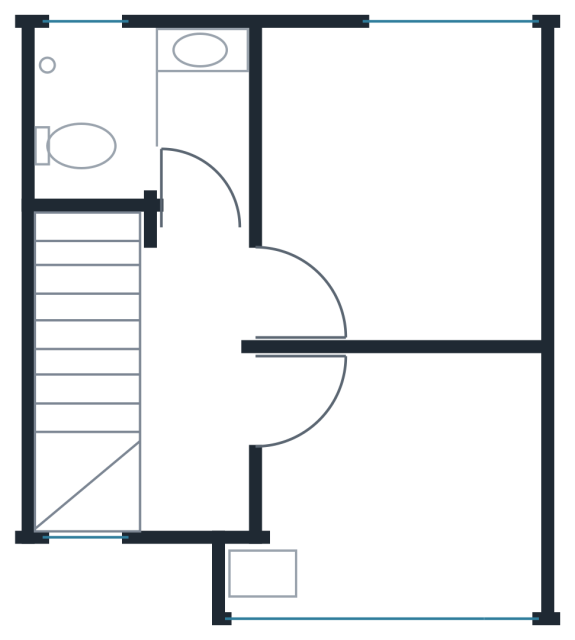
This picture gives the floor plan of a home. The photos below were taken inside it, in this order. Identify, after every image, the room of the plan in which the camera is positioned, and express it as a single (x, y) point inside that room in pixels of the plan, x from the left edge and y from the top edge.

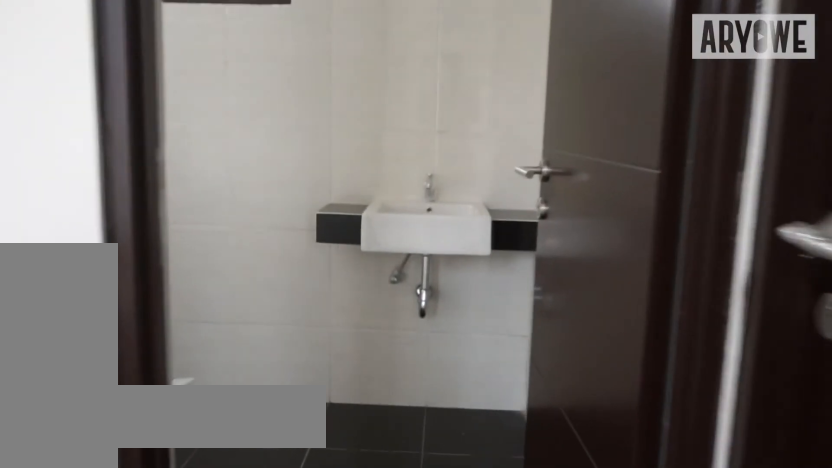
(148, 120)
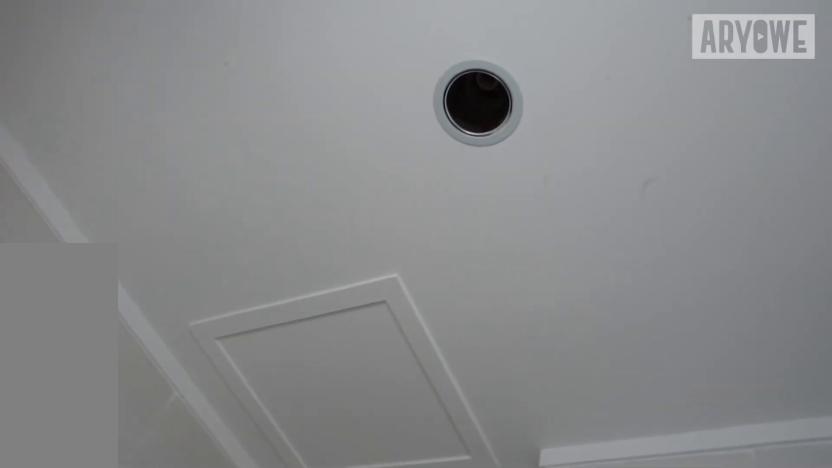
(148, 120)
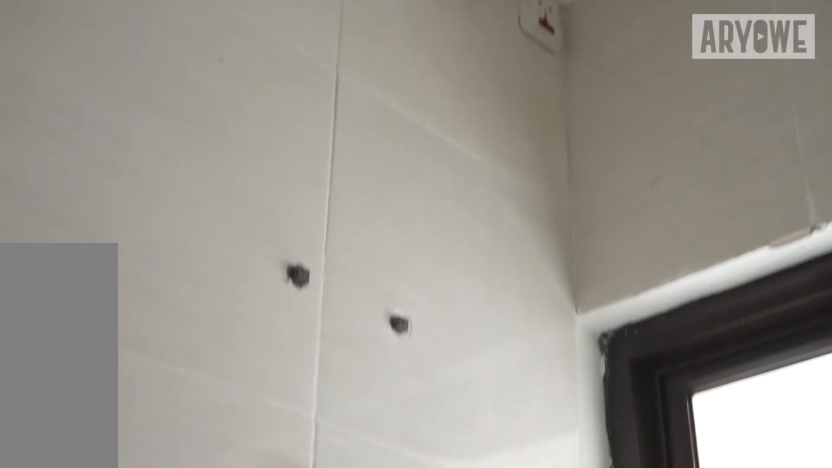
(148, 120)
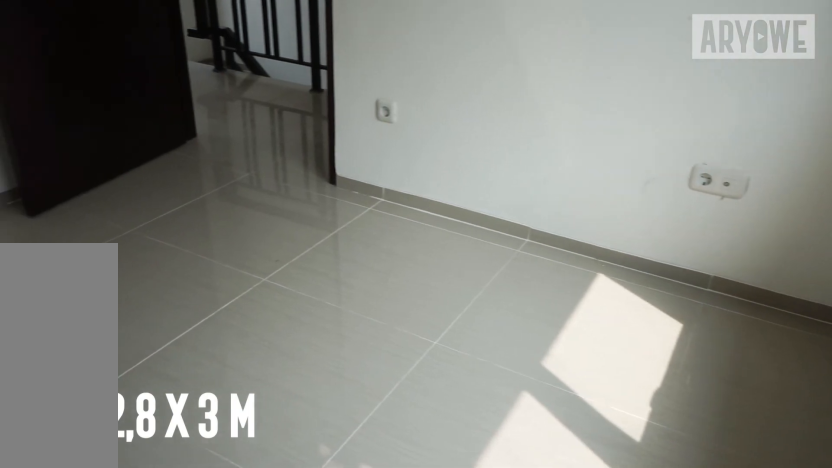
(398, 183)
